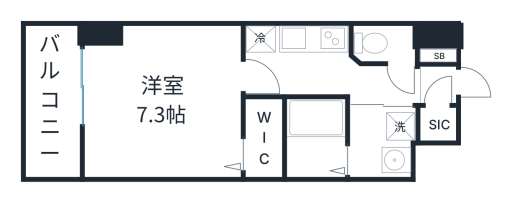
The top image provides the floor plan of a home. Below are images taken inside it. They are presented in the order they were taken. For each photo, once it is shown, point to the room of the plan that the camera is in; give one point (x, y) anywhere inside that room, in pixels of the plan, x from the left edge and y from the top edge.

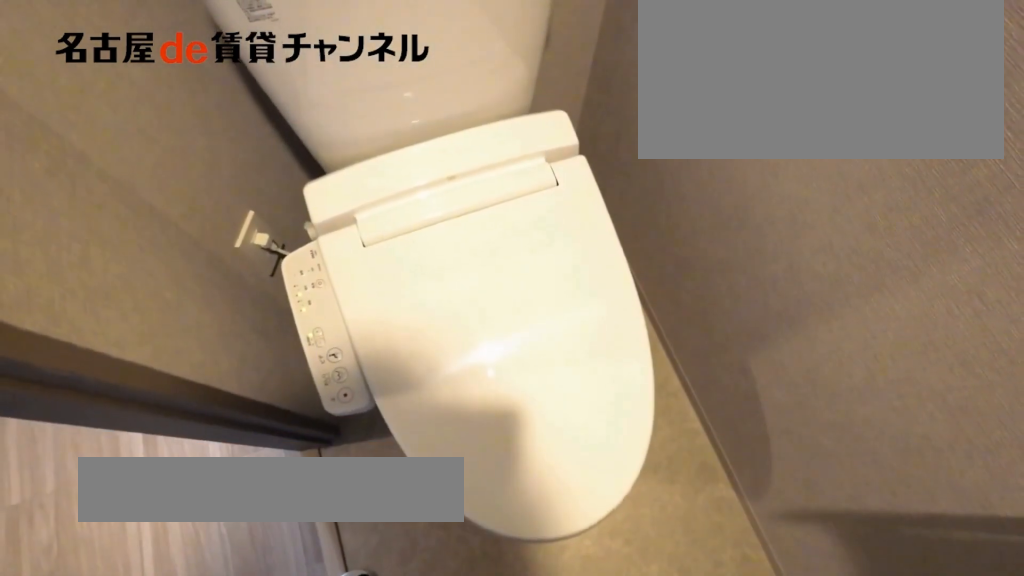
(383, 43)
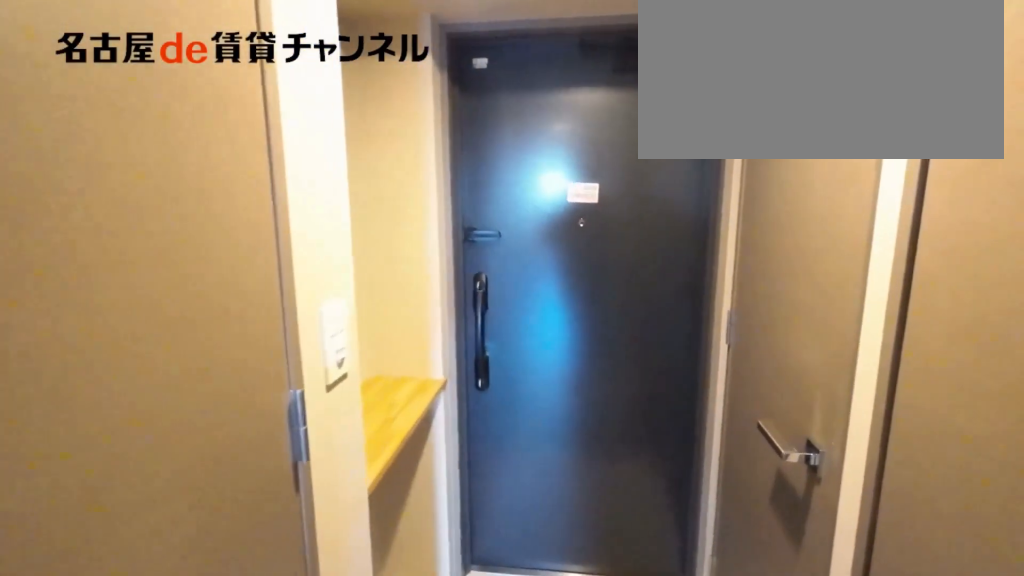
(329, 77)
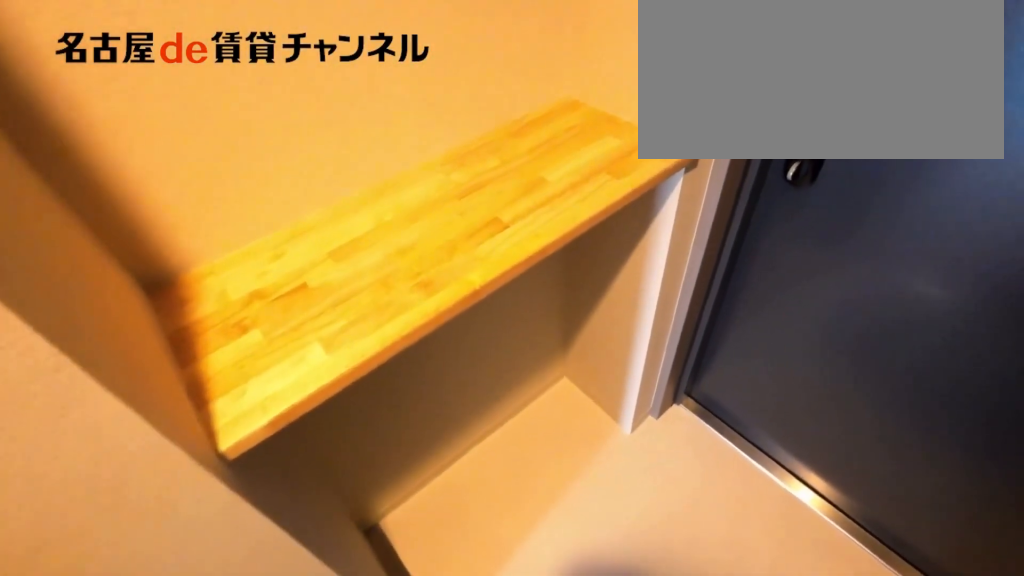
(438, 76)
